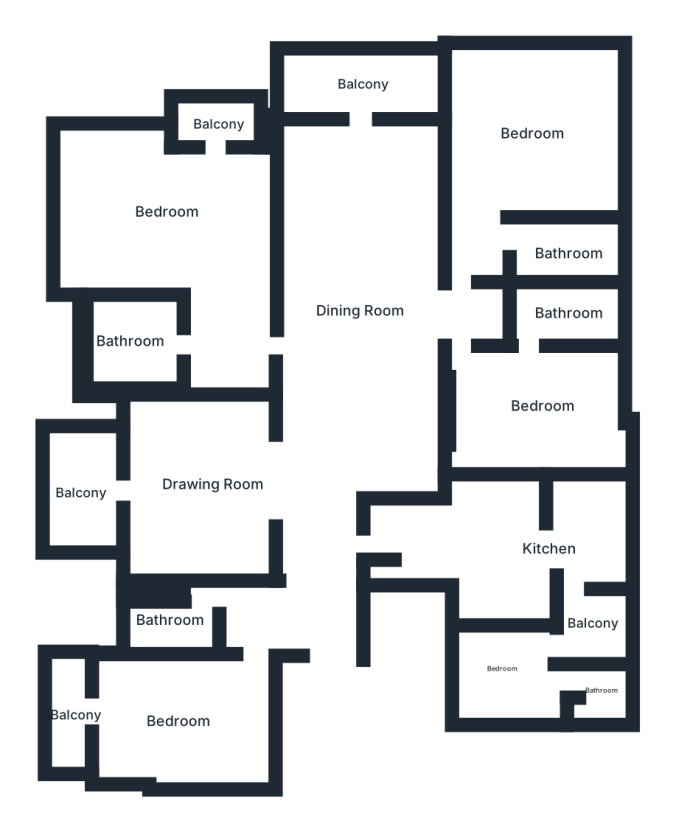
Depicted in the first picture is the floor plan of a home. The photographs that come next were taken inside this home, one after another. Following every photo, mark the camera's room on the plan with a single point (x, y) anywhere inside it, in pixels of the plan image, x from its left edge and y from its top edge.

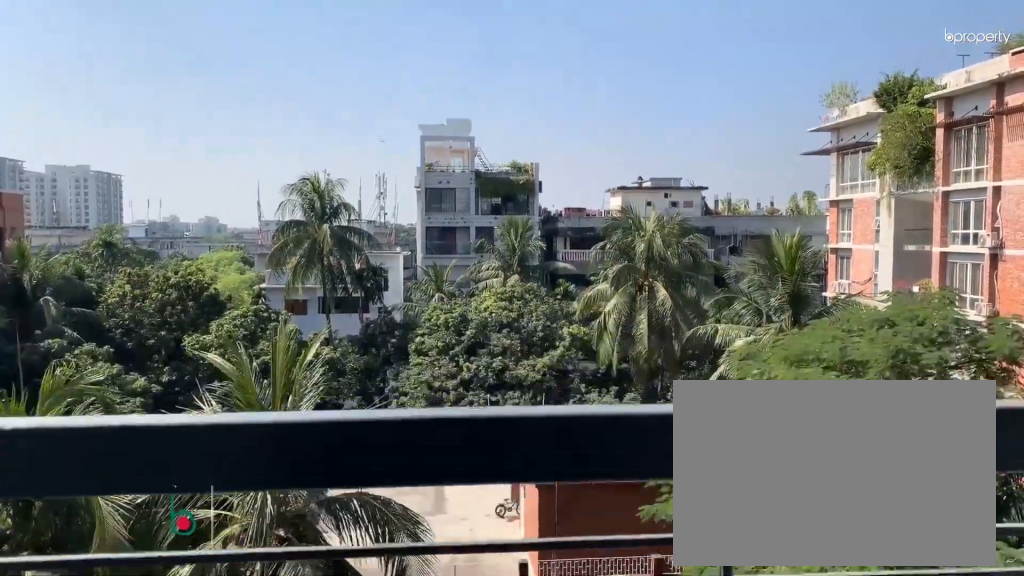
(84, 497)
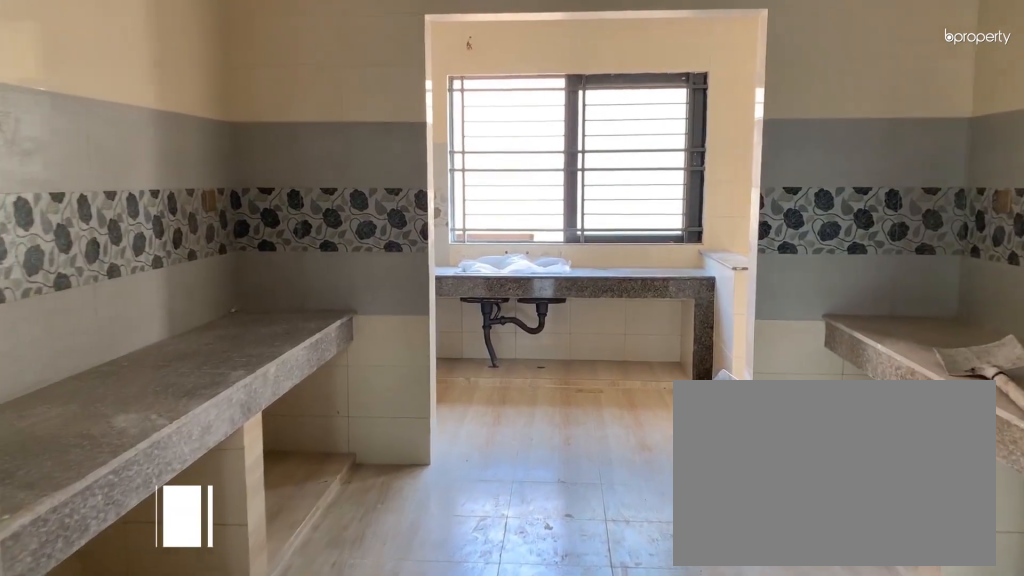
(549, 555)
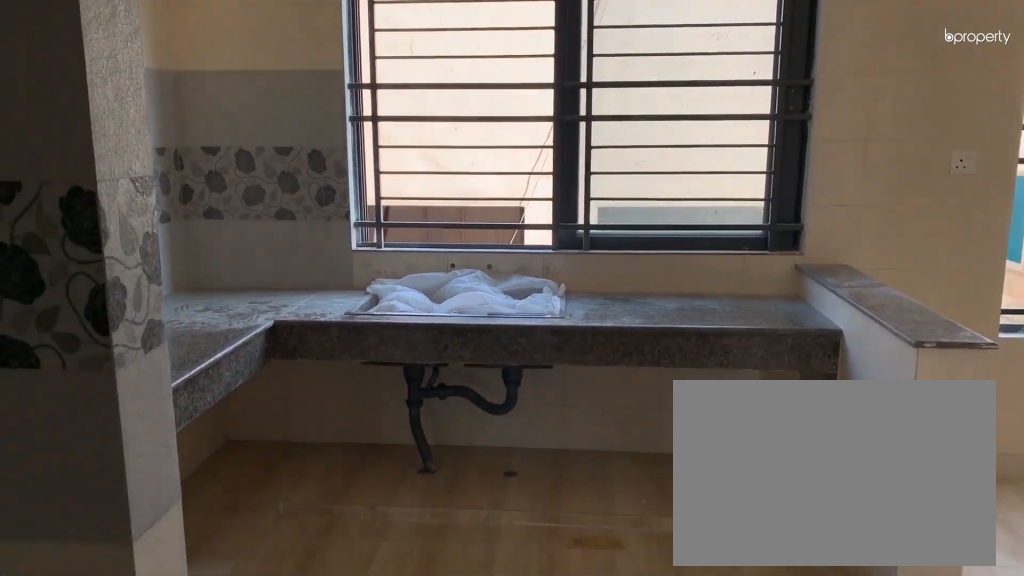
(549, 555)
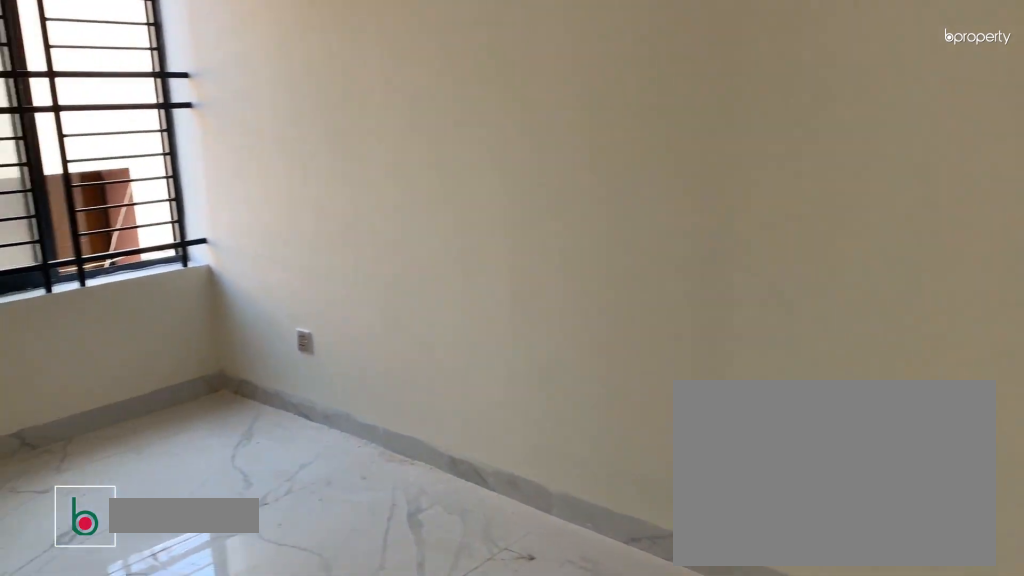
(543, 411)
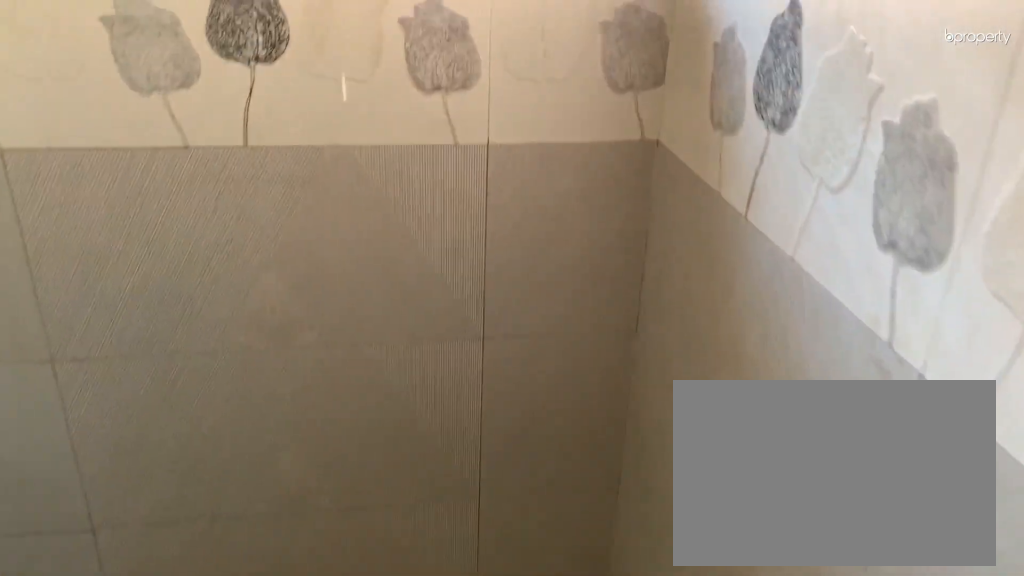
(565, 314)
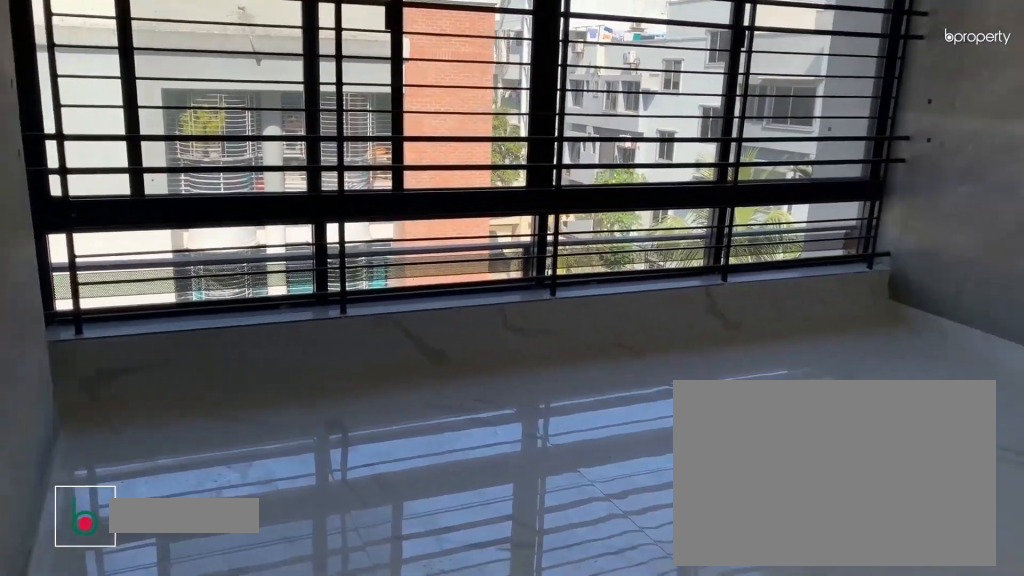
(532, 131)
